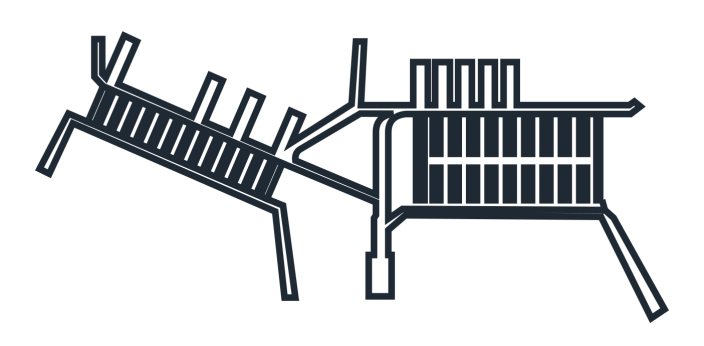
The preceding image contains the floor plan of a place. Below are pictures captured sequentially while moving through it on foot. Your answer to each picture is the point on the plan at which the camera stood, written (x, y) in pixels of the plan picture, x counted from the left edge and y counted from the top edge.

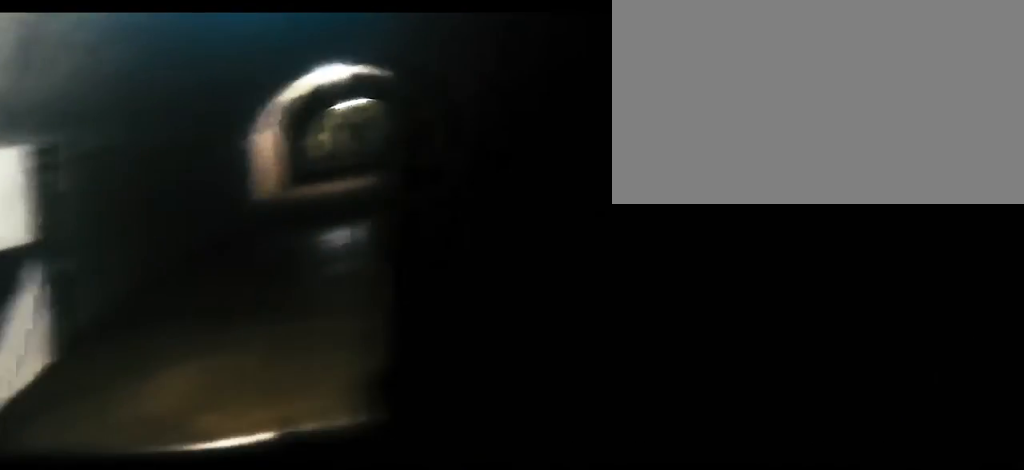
(551, 209)
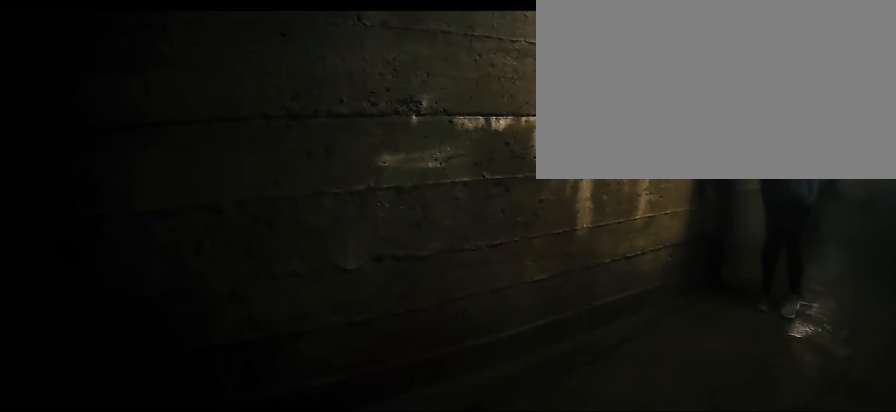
(595, 104)
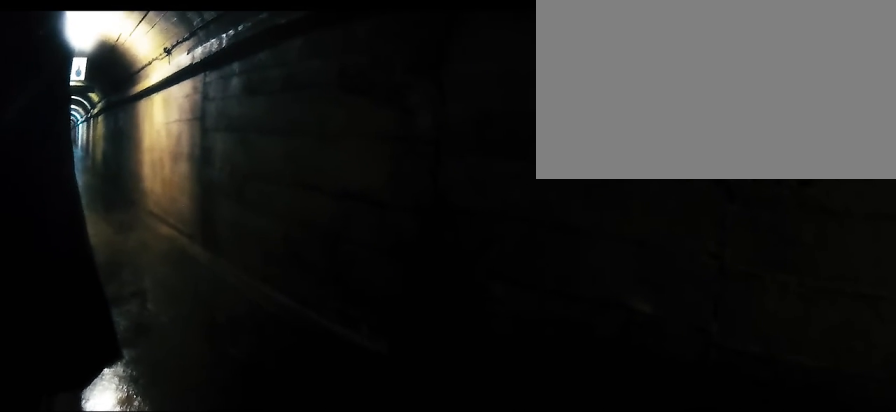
(577, 112)
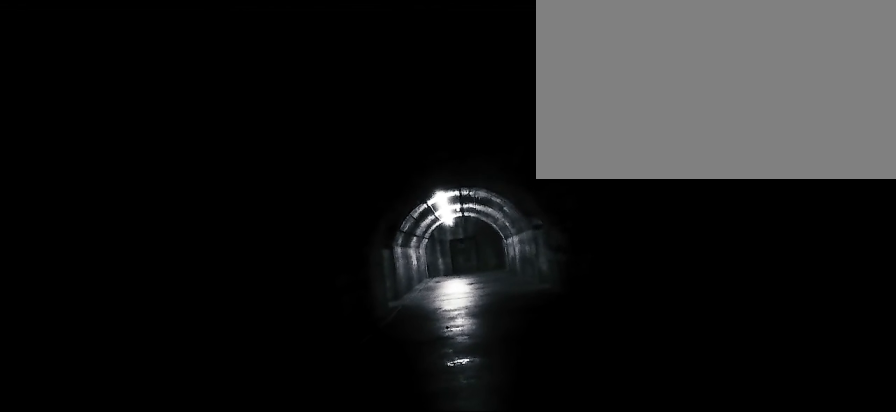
(360, 54)
